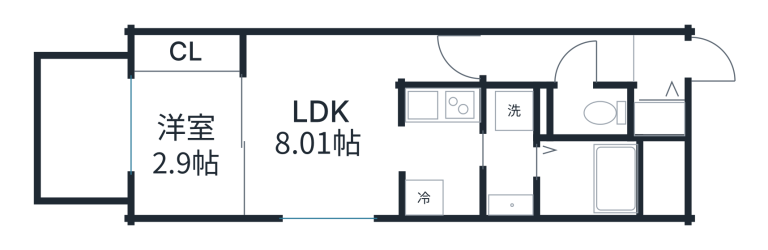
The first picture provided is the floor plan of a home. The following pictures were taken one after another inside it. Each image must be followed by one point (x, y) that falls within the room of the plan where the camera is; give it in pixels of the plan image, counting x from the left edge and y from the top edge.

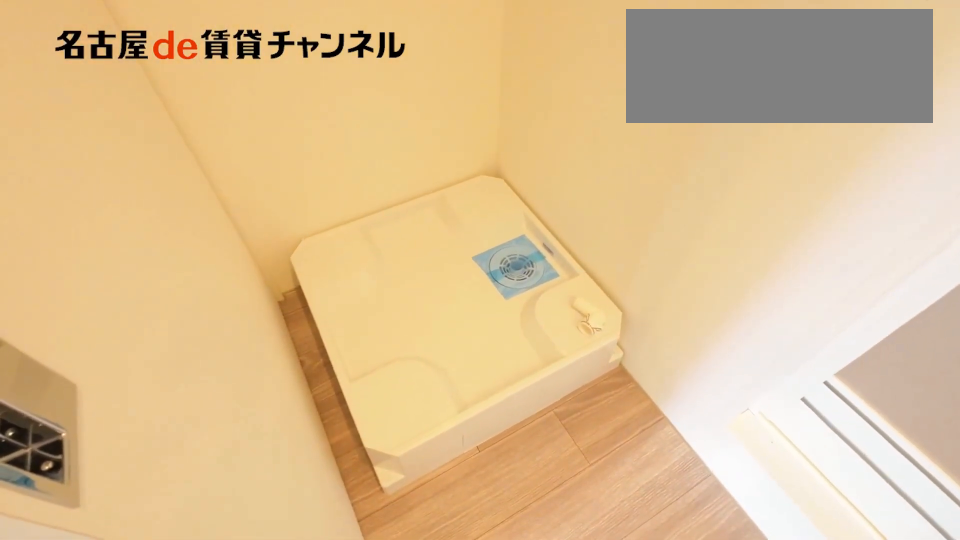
(508, 113)
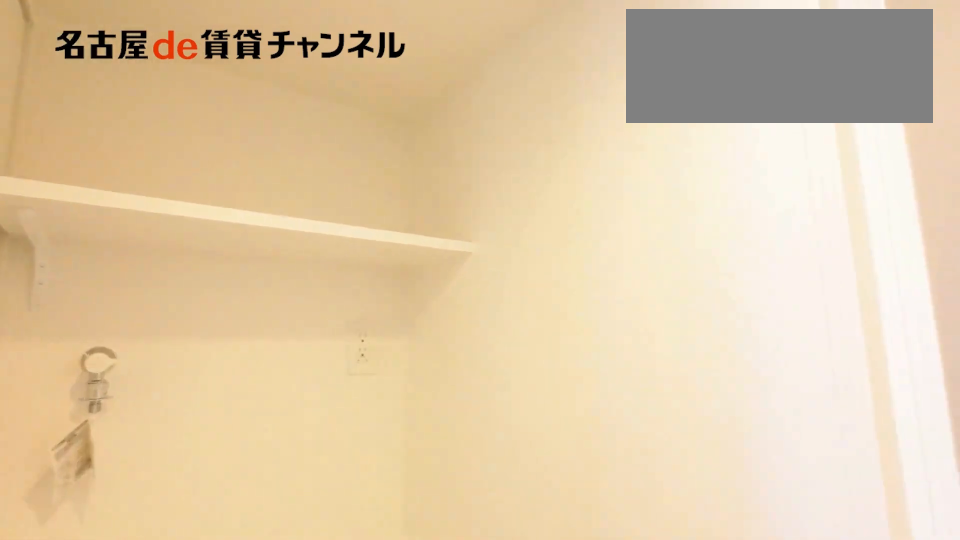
(508, 113)
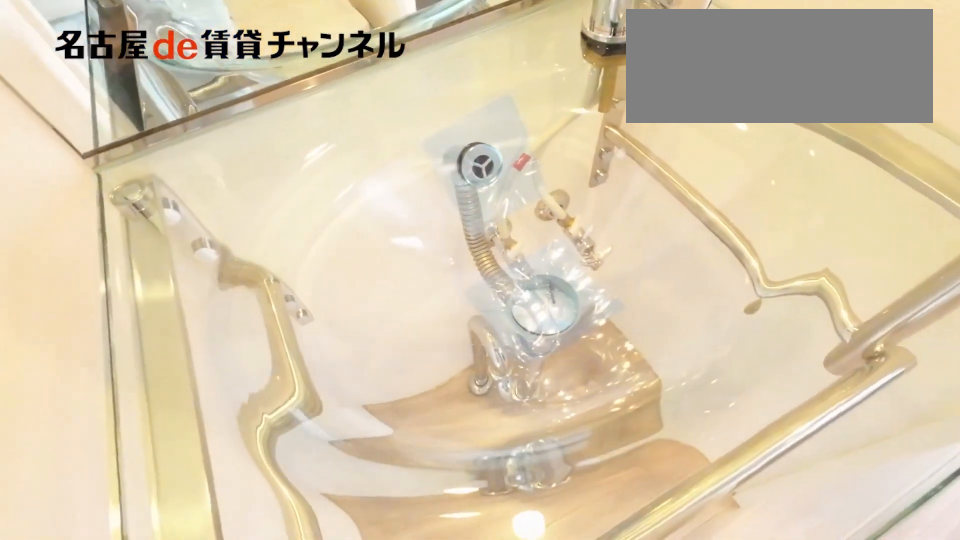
(511, 198)
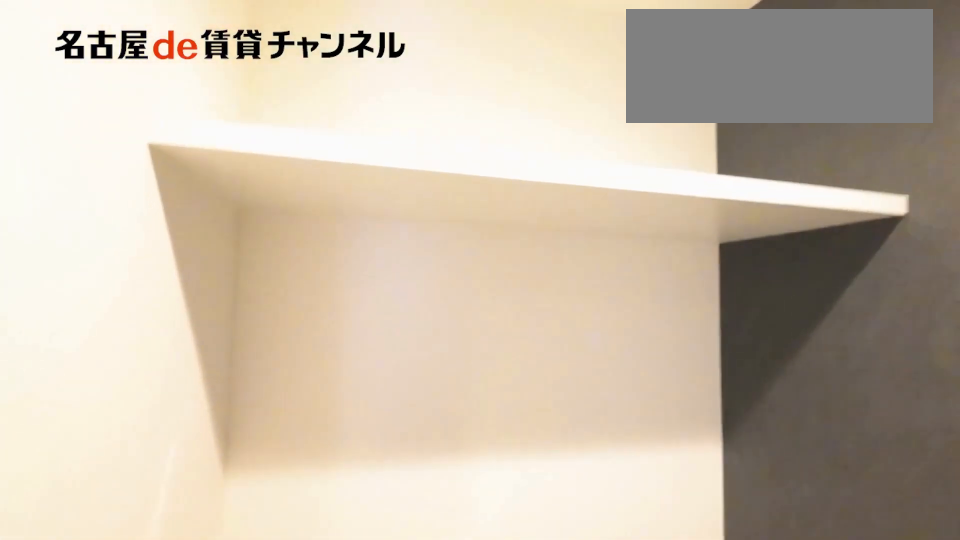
(585, 115)
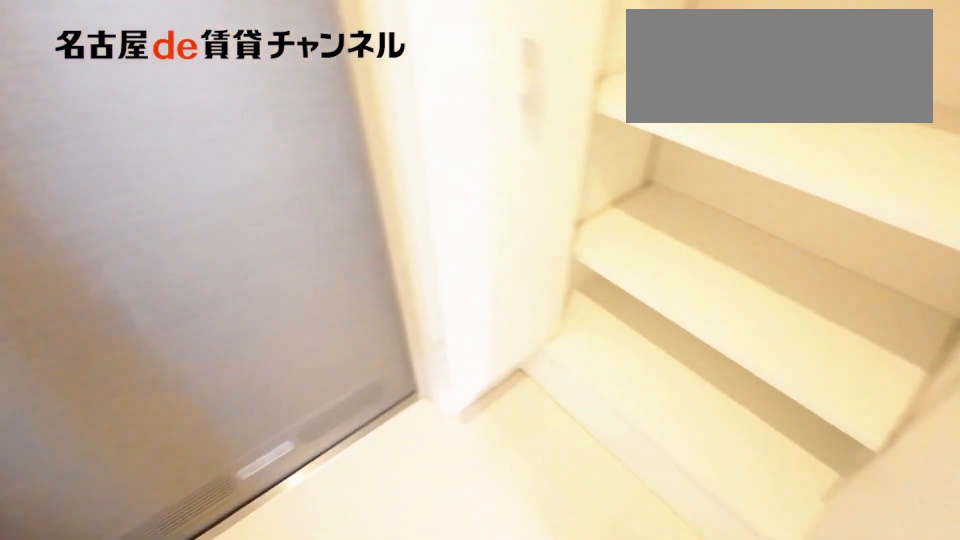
(661, 84)
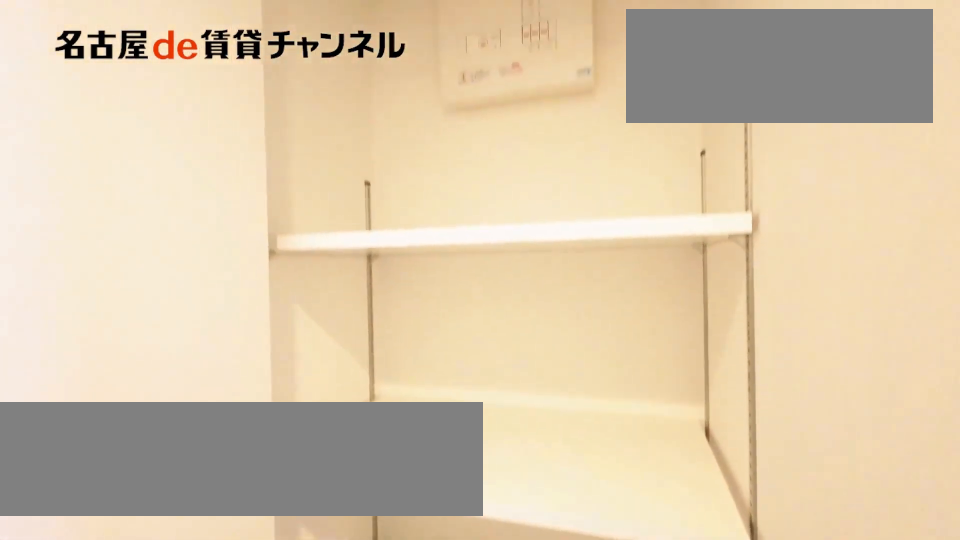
(661, 84)
